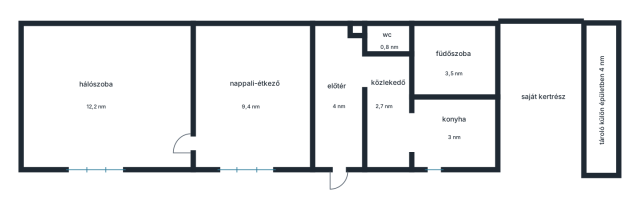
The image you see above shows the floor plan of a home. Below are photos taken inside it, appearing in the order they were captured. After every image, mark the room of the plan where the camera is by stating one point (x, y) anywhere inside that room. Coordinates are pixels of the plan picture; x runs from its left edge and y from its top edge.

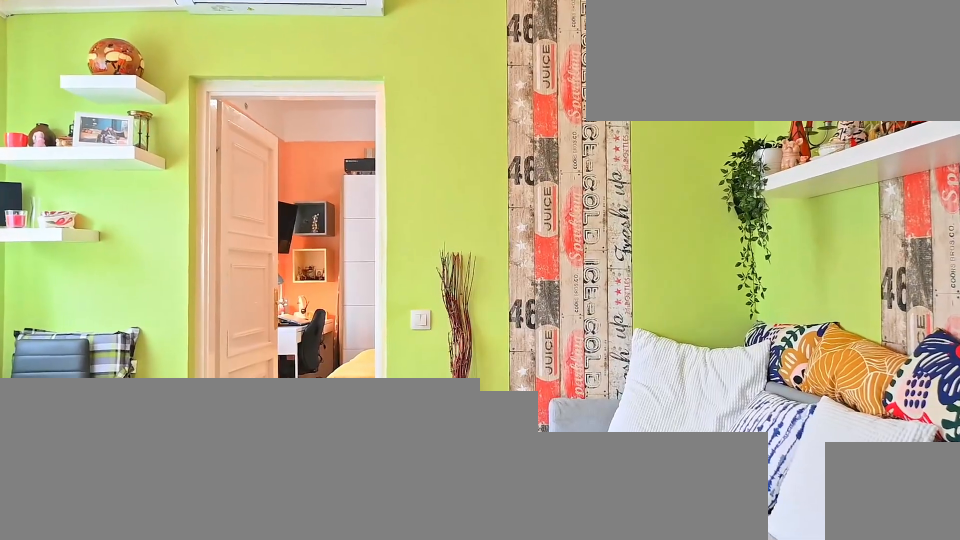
(253, 102)
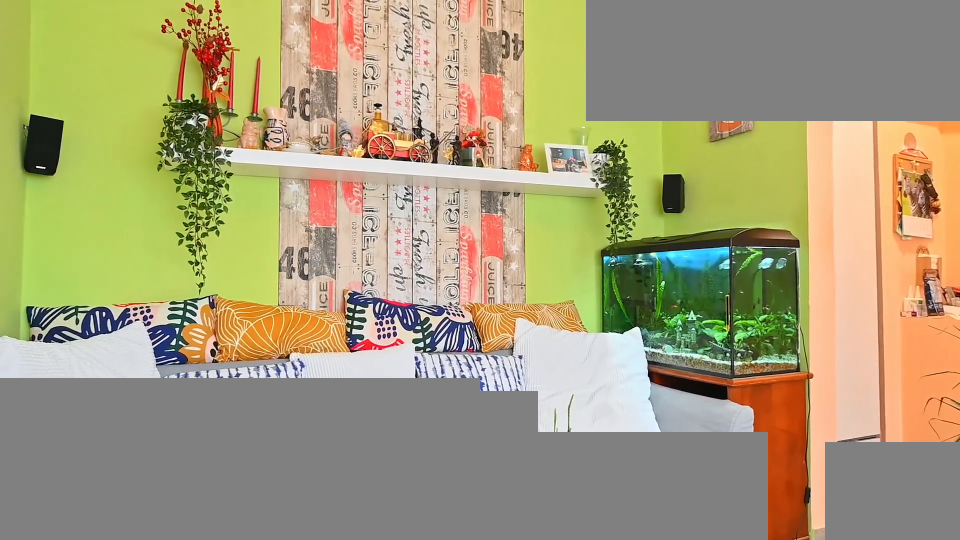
(253, 102)
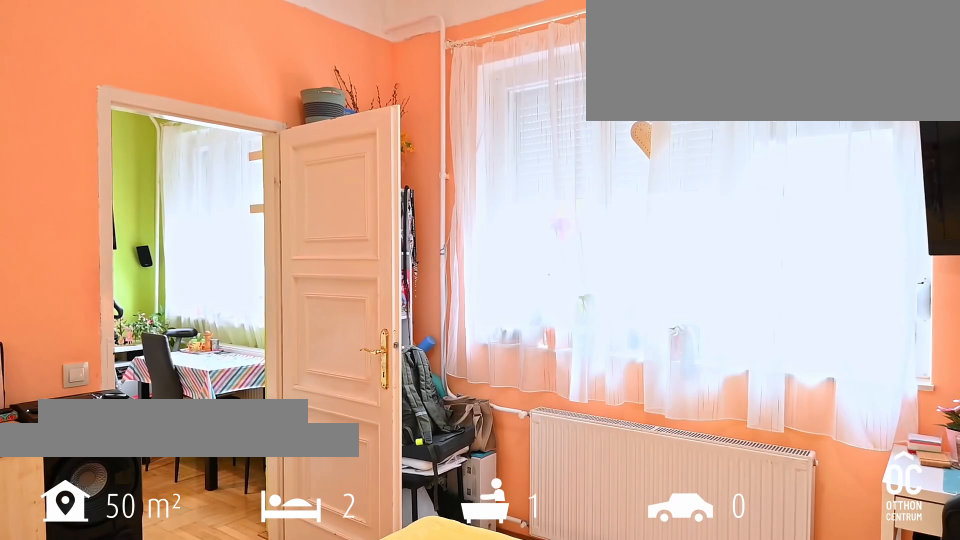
(105, 99)
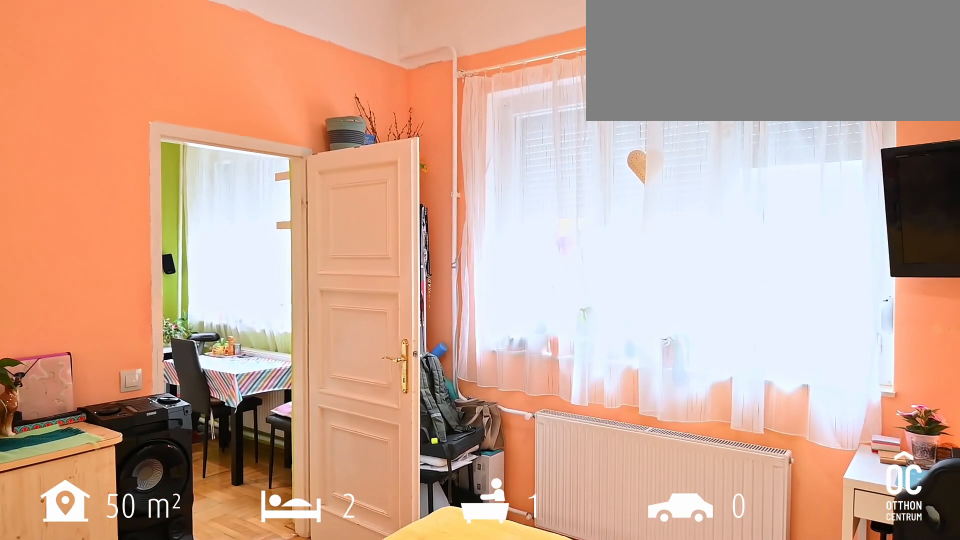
(105, 99)
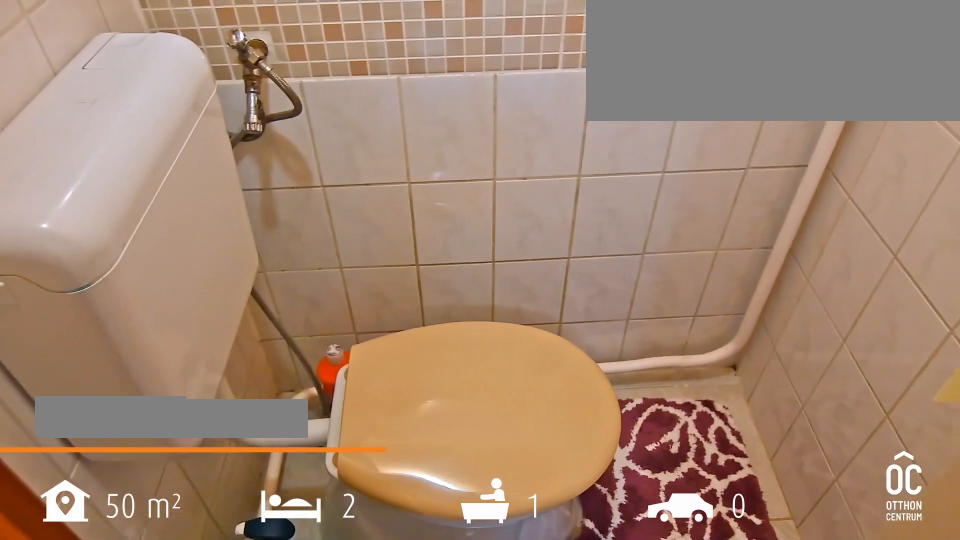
(387, 39)
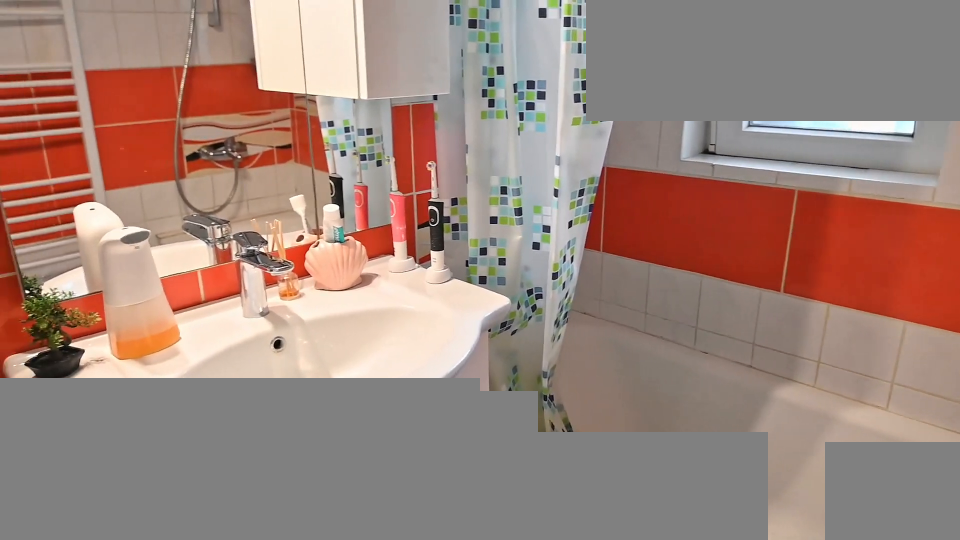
(454, 61)
